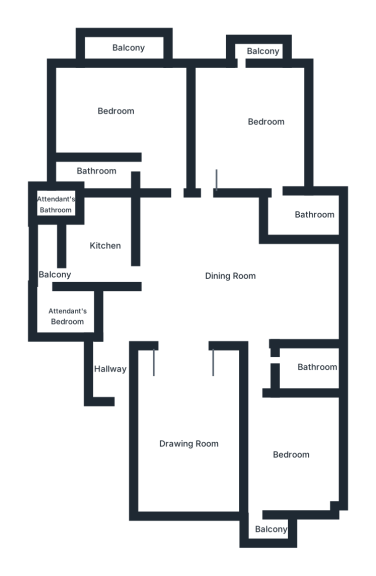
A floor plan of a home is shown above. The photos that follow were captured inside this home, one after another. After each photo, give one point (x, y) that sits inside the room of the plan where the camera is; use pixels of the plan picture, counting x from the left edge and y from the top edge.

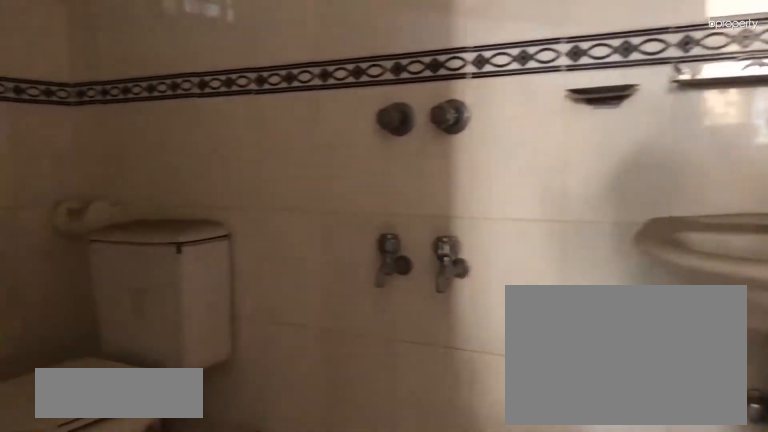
(296, 213)
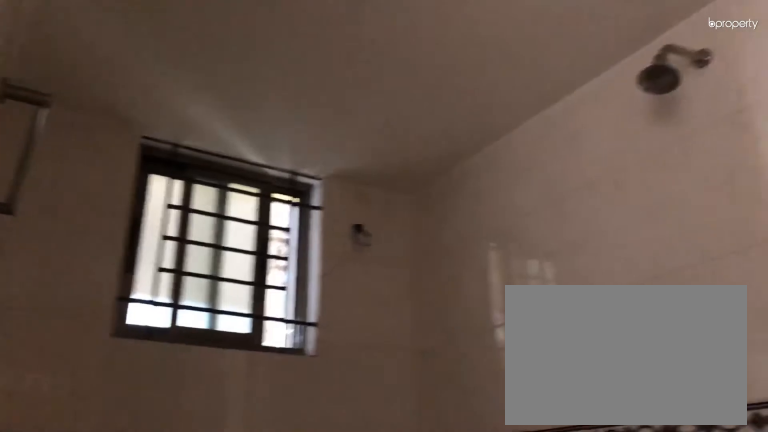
(296, 213)
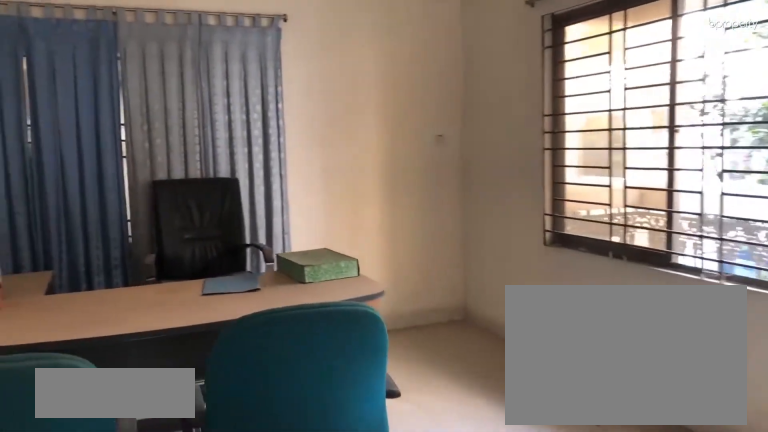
(117, 114)
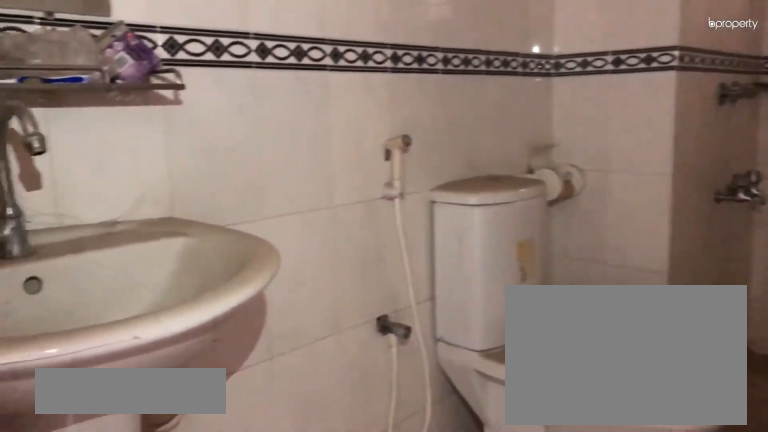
(108, 173)
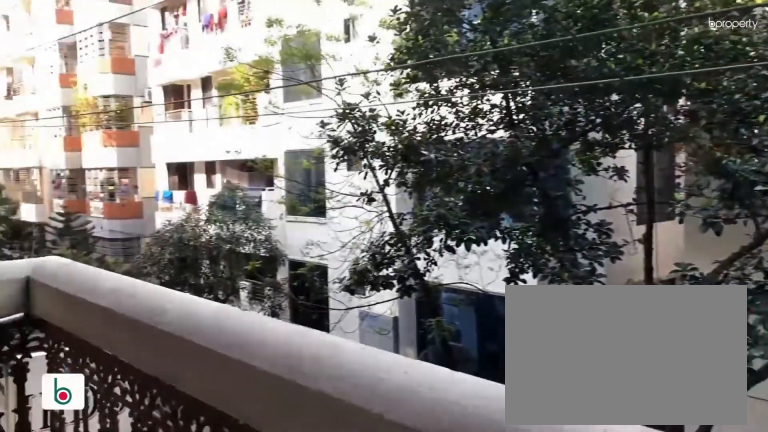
(147, 49)
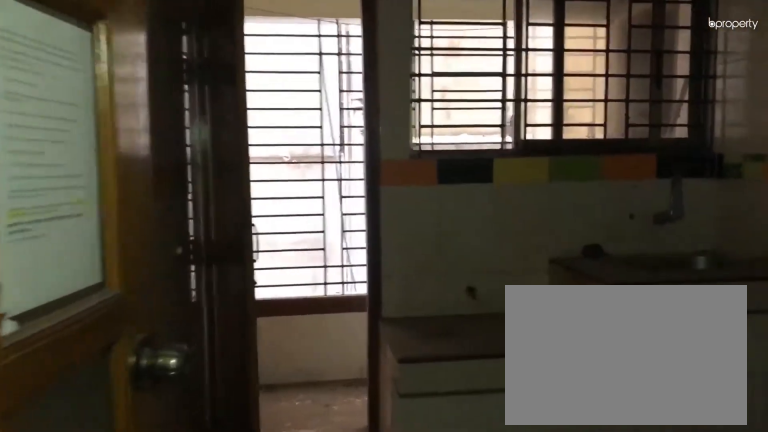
(105, 243)
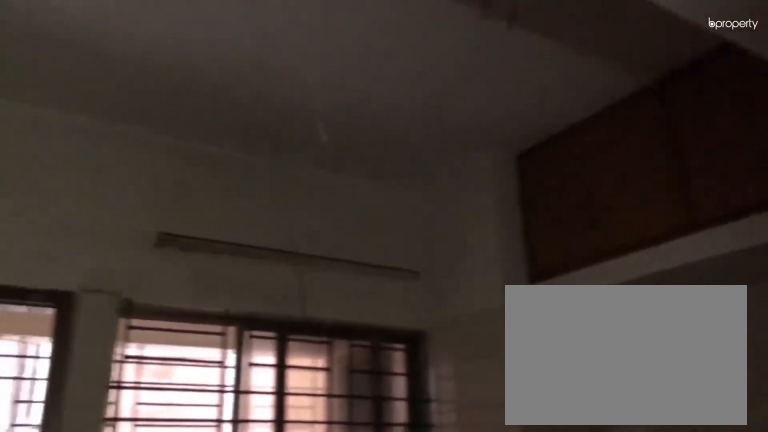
(105, 243)
